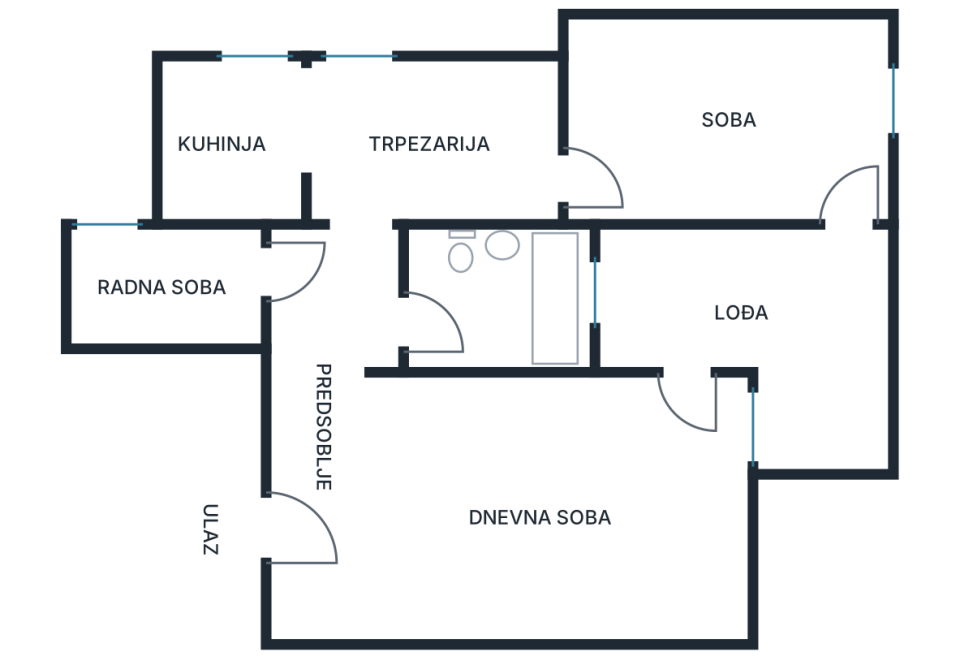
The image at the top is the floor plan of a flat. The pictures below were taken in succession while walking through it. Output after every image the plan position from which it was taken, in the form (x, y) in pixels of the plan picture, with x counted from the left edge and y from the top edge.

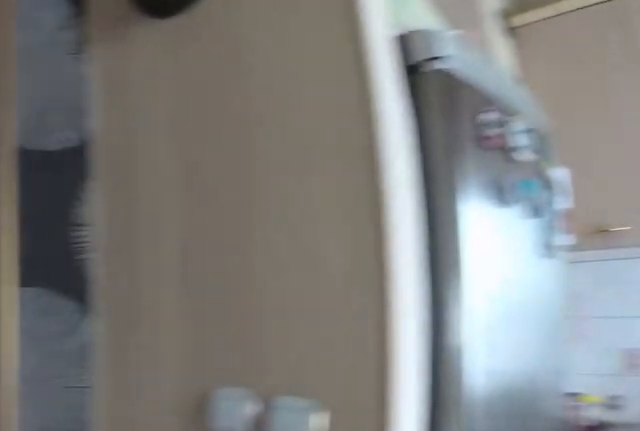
(360, 168)
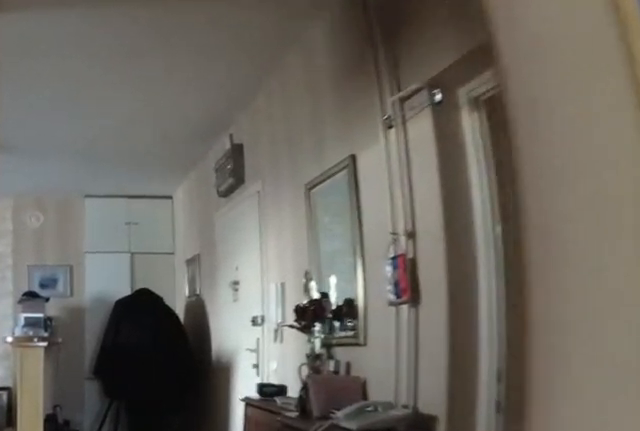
(343, 208)
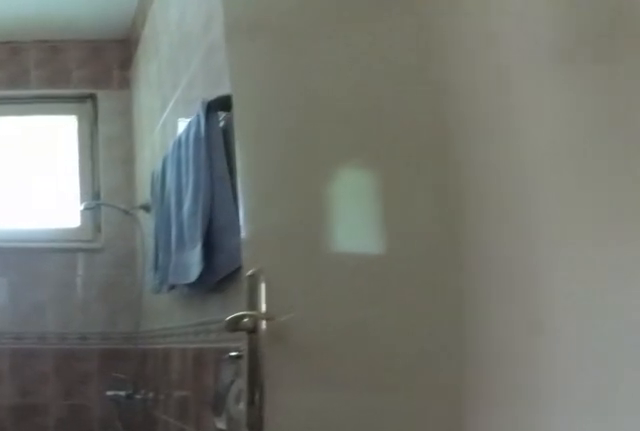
(389, 337)
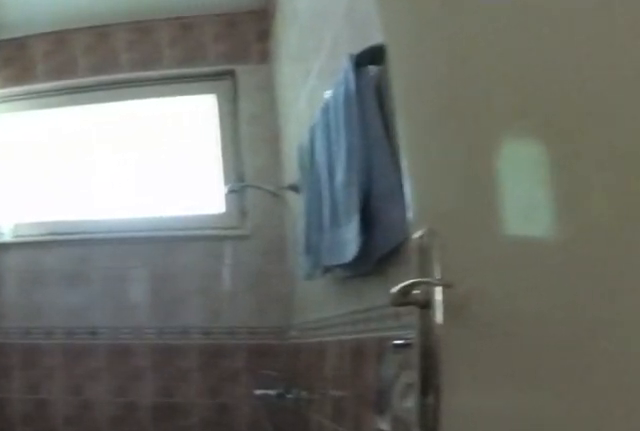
(414, 334)
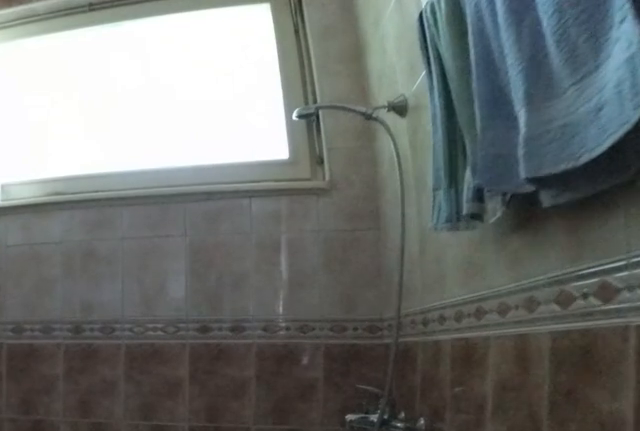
(481, 335)
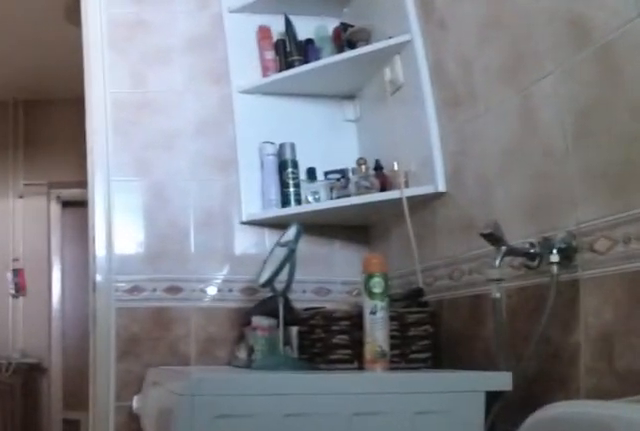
(572, 342)
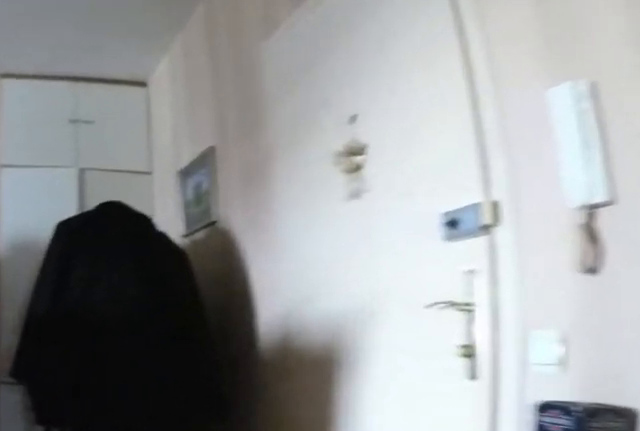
(339, 418)
